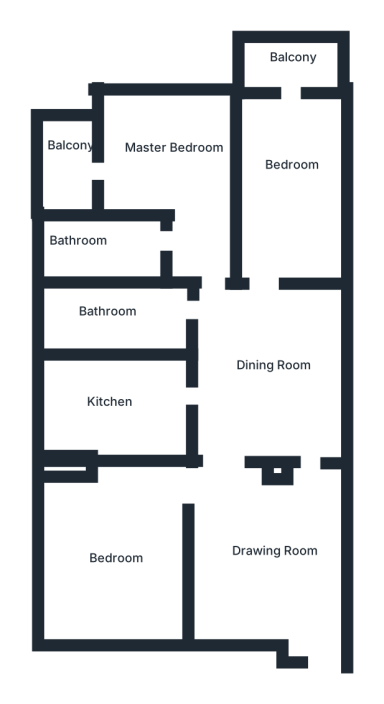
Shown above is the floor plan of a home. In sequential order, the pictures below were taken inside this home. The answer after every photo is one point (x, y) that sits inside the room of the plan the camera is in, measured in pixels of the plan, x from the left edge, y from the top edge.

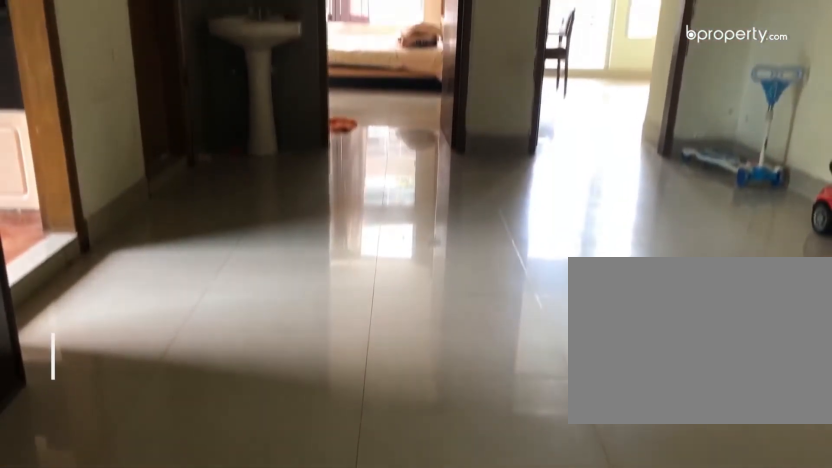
(250, 386)
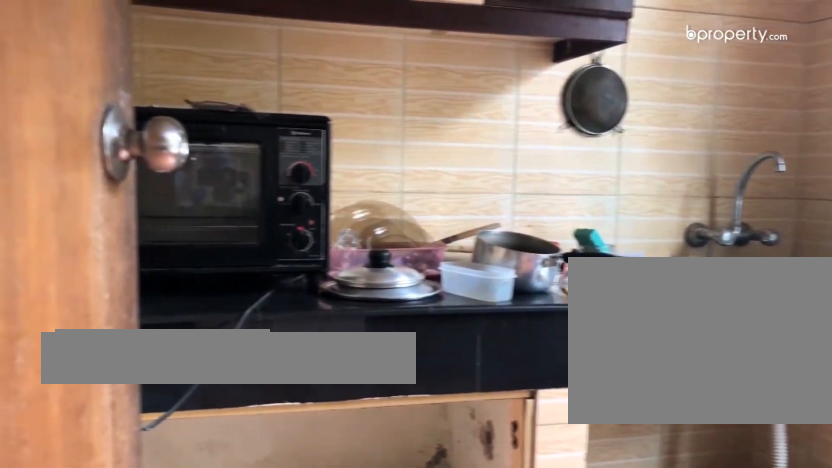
(128, 402)
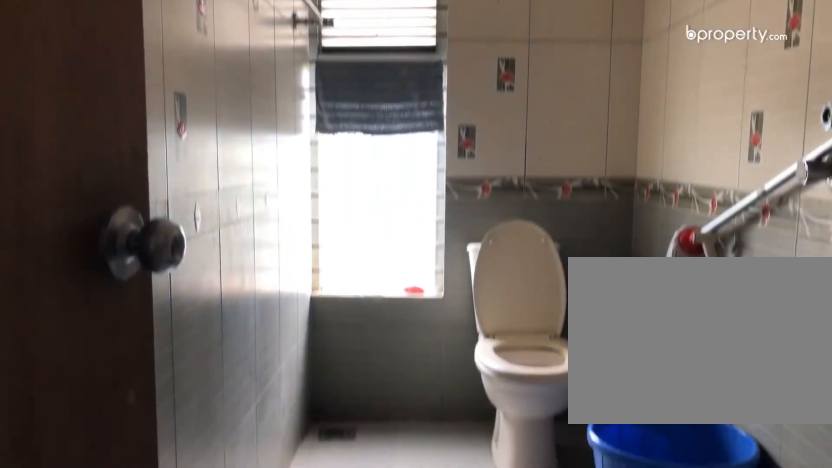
(132, 322)
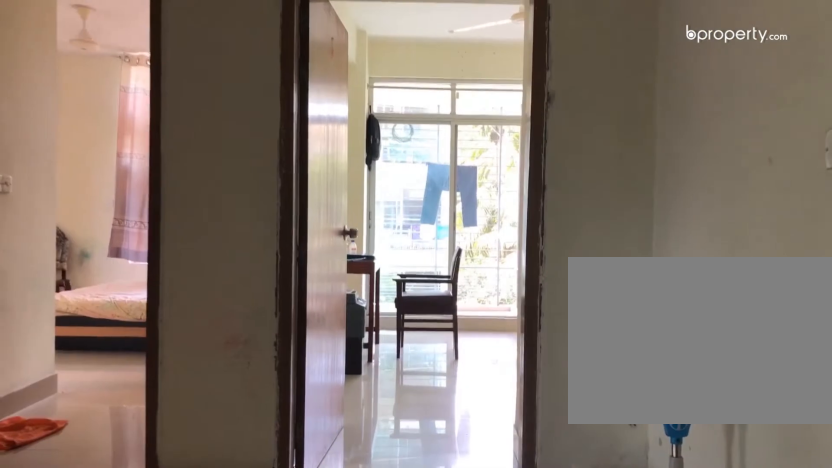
(262, 318)
